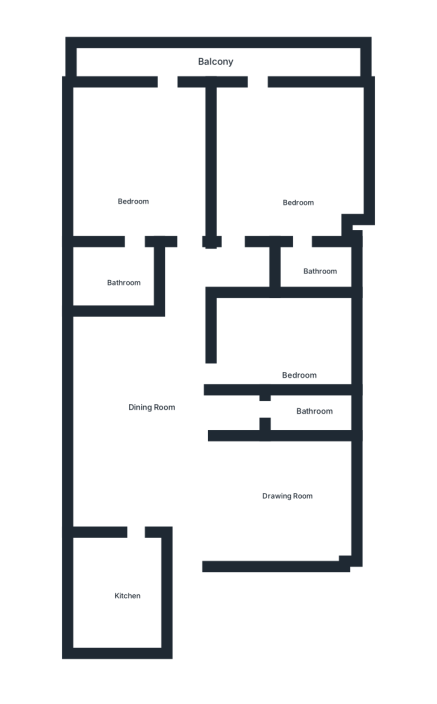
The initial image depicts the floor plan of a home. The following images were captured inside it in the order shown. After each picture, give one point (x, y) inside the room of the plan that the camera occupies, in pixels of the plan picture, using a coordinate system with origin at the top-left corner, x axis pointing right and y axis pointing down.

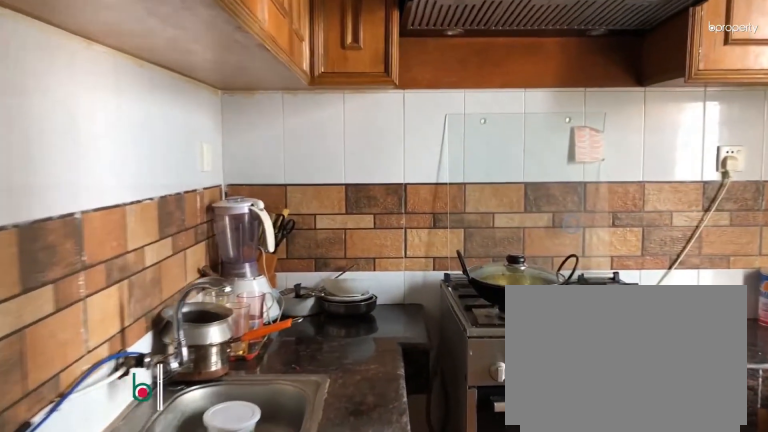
(115, 595)
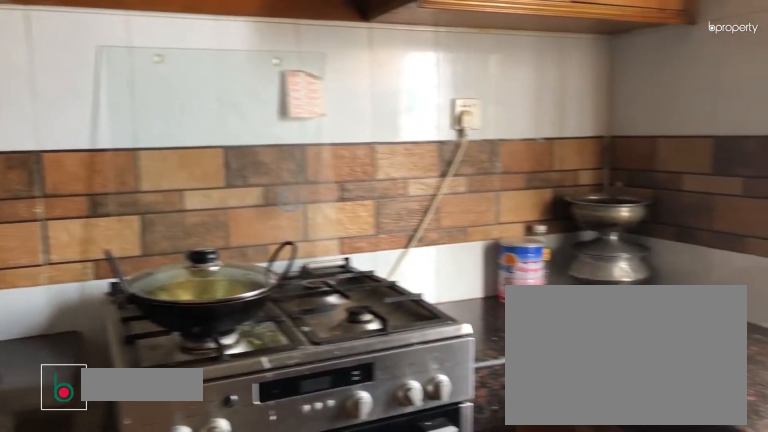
(115, 595)
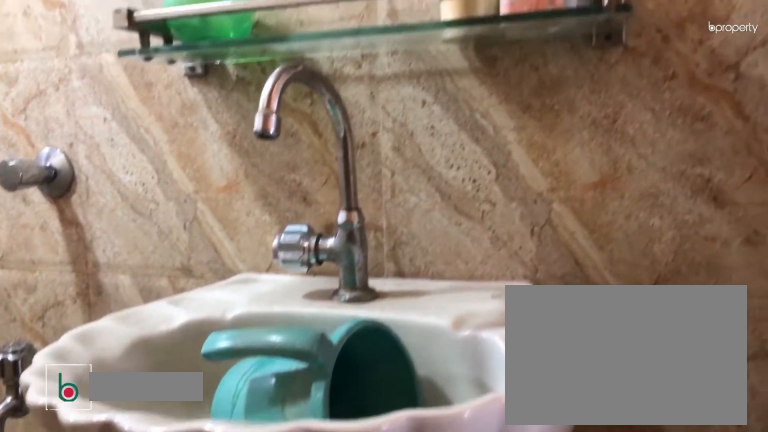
(305, 415)
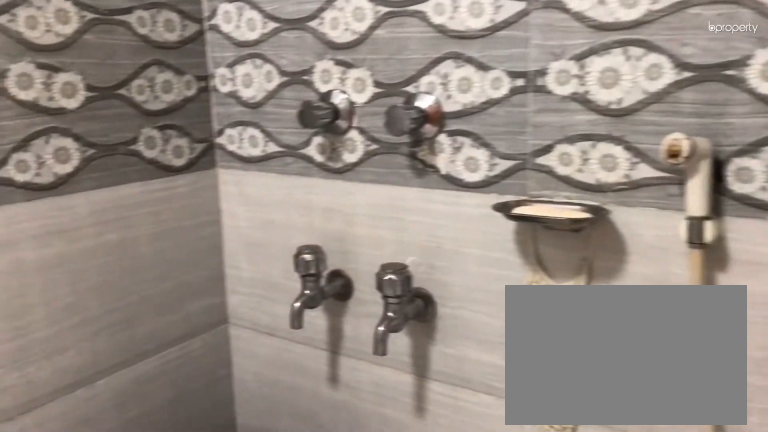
(310, 271)
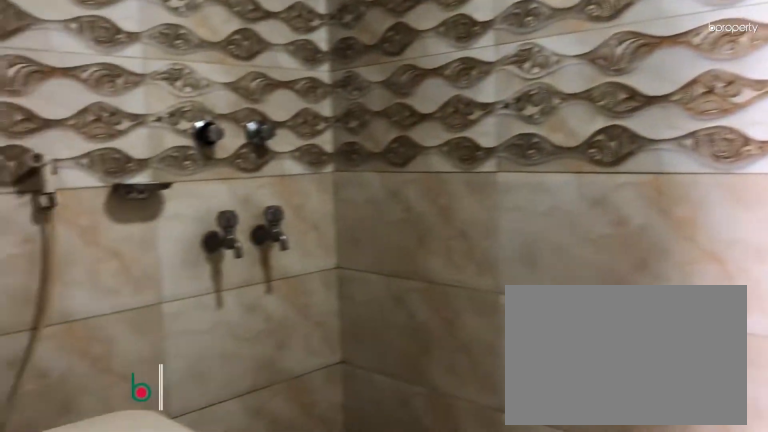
(116, 276)
